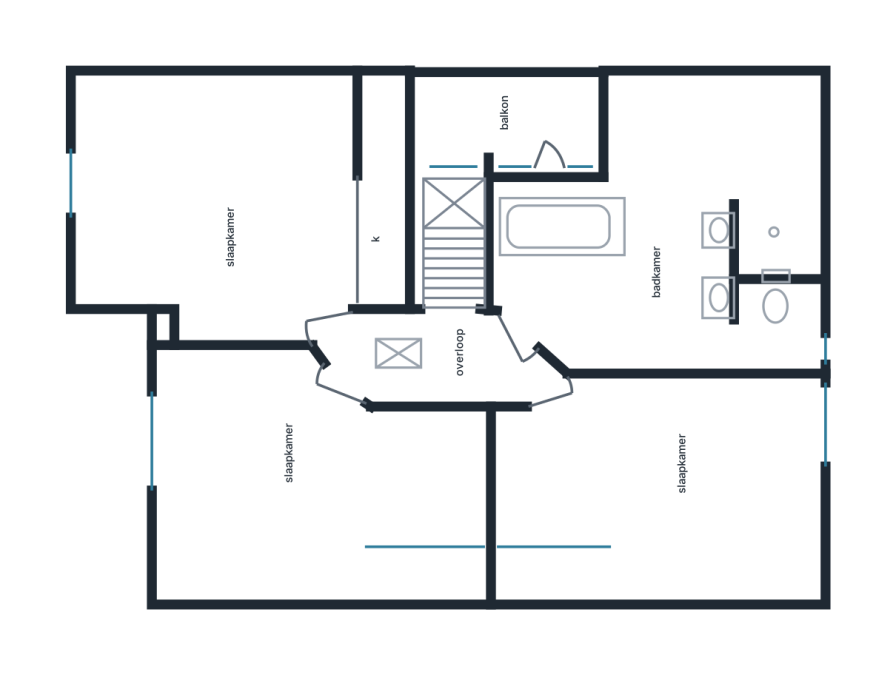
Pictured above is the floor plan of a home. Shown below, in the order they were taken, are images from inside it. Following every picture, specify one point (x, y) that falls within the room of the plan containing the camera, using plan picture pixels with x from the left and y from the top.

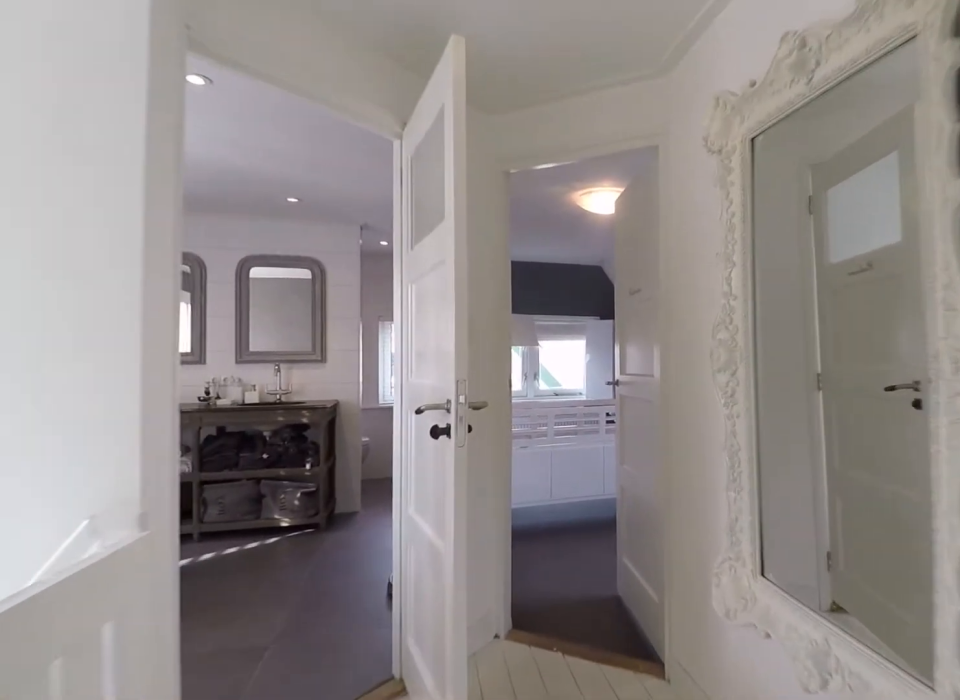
(436, 357)
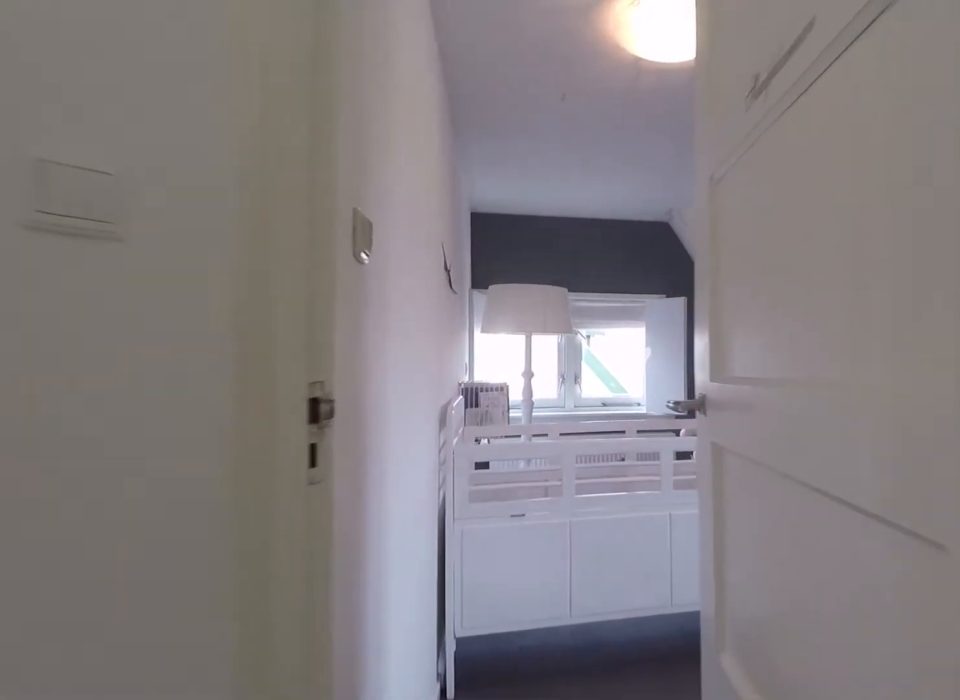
(436, 357)
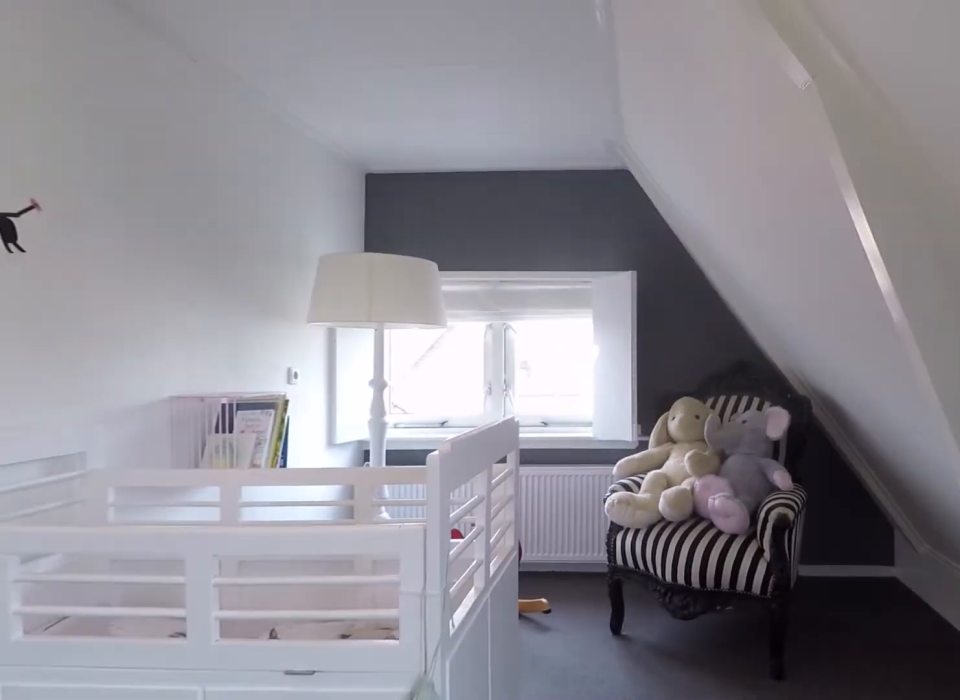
(667, 455)
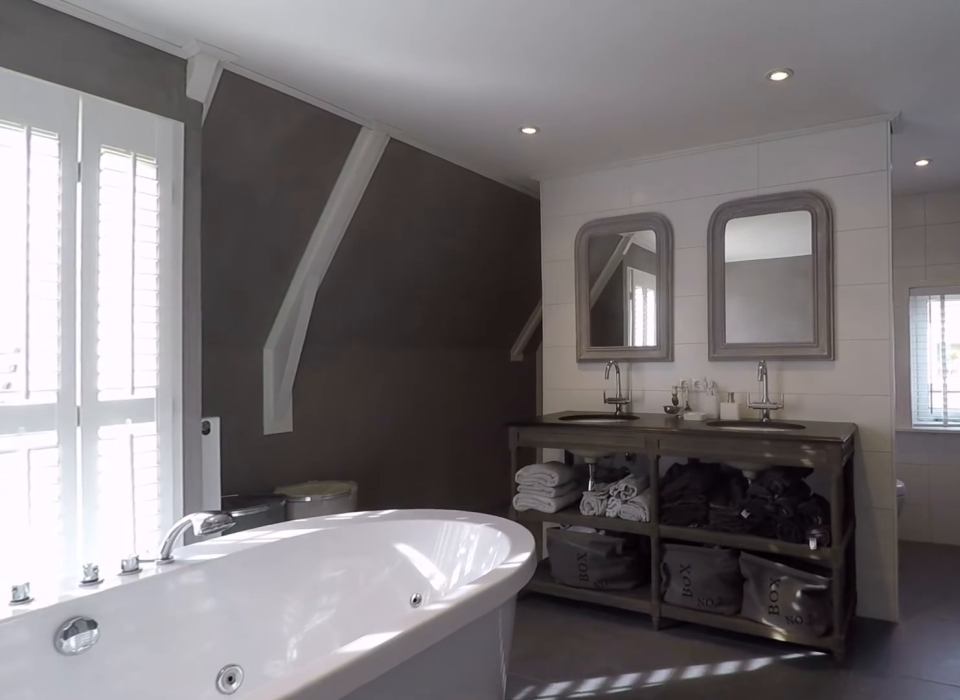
(689, 243)
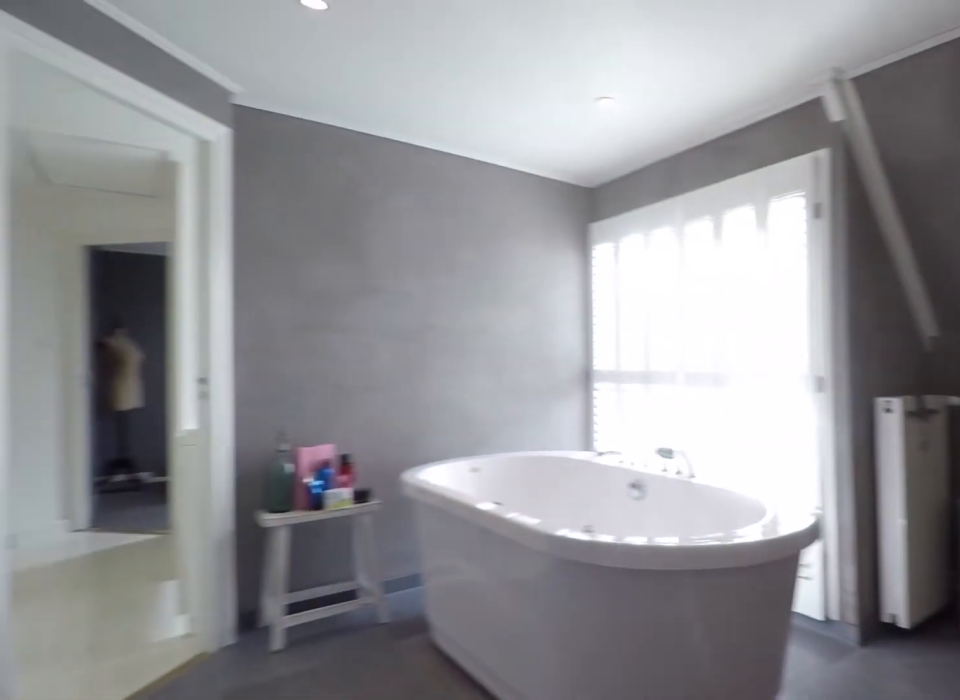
(689, 243)
